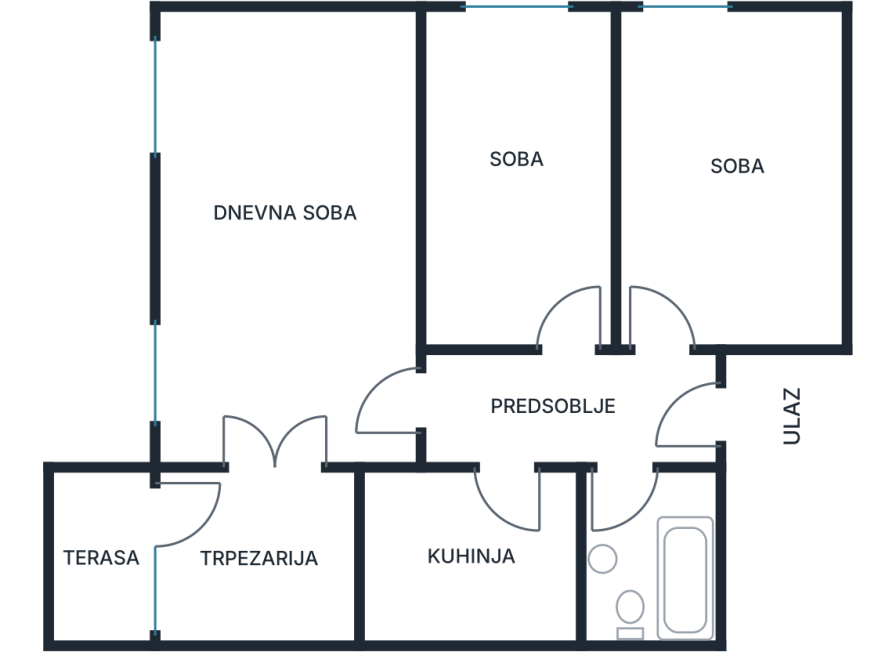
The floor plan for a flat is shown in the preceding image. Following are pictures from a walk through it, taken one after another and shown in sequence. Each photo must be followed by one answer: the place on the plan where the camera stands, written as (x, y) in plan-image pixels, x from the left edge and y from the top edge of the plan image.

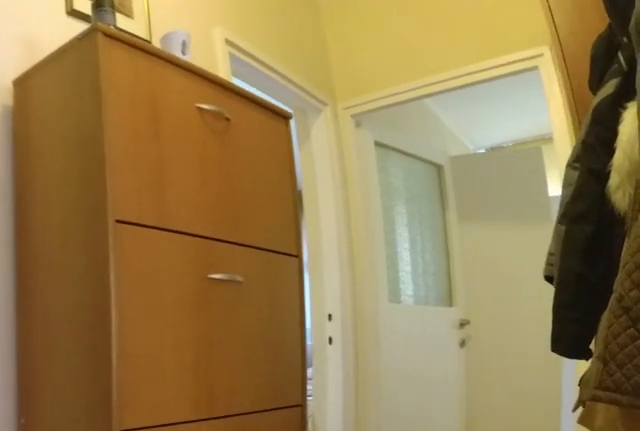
(668, 396)
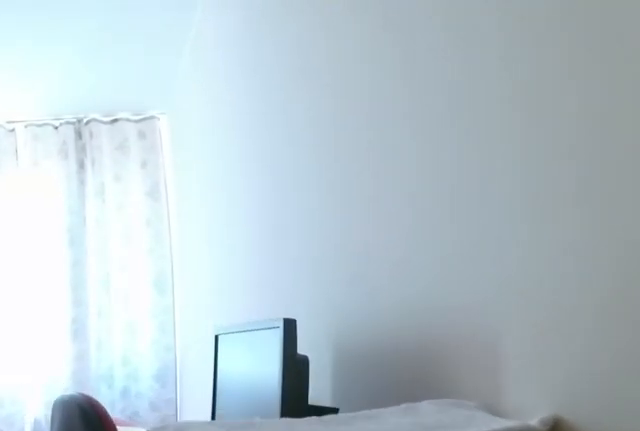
(564, 309)
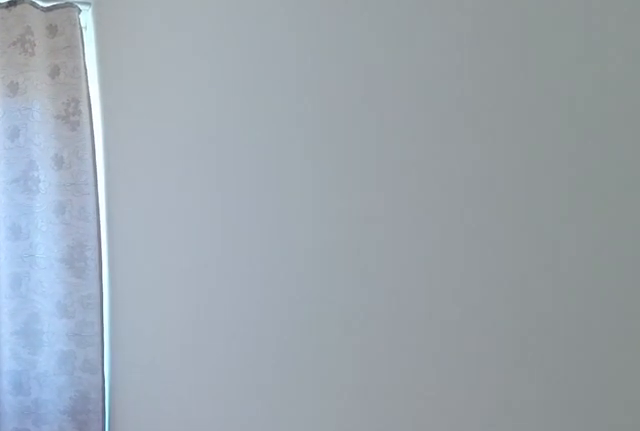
(549, 195)
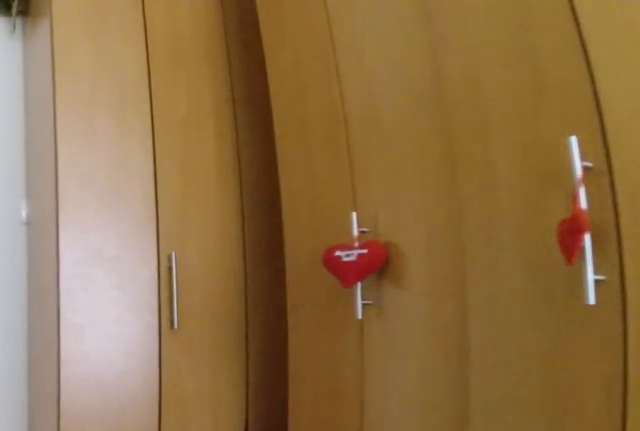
(543, 150)
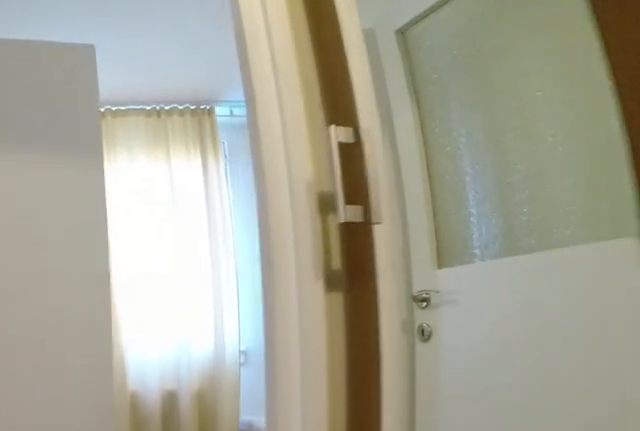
(508, 420)
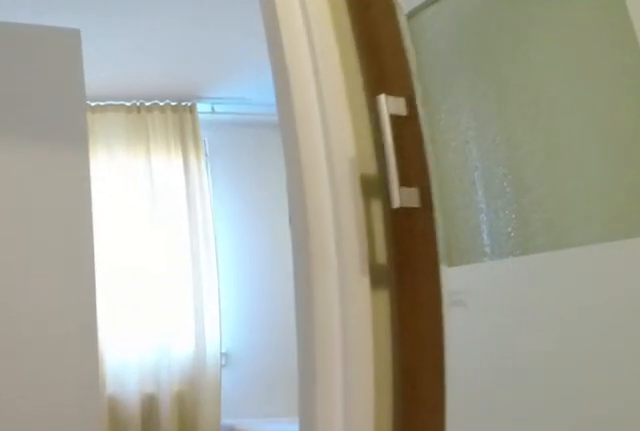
(493, 420)
